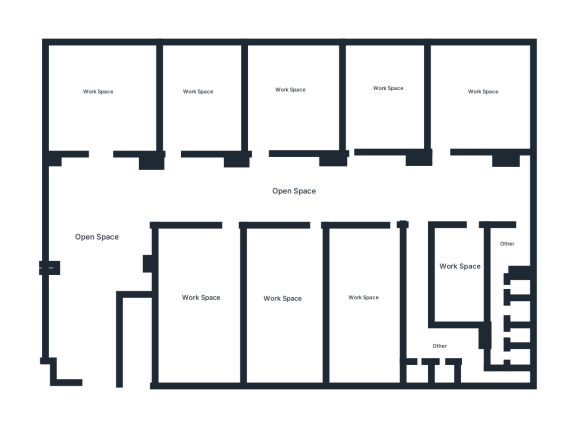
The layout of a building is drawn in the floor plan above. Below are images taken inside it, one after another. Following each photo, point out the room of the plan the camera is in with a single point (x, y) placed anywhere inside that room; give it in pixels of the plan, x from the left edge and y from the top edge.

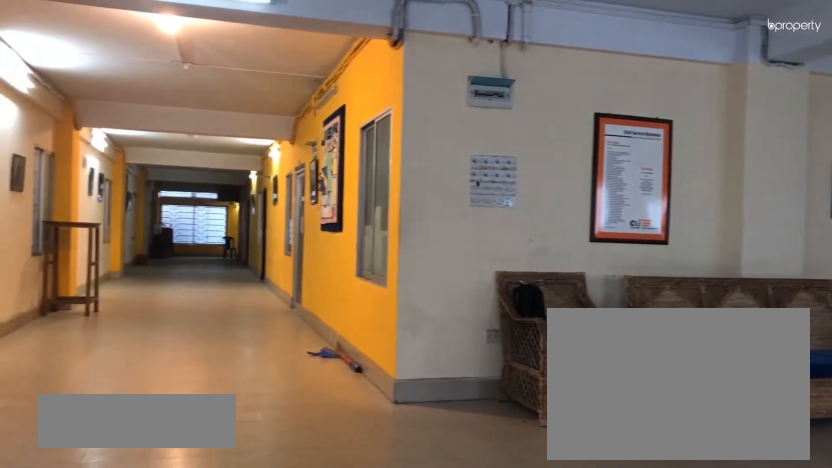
(100, 205)
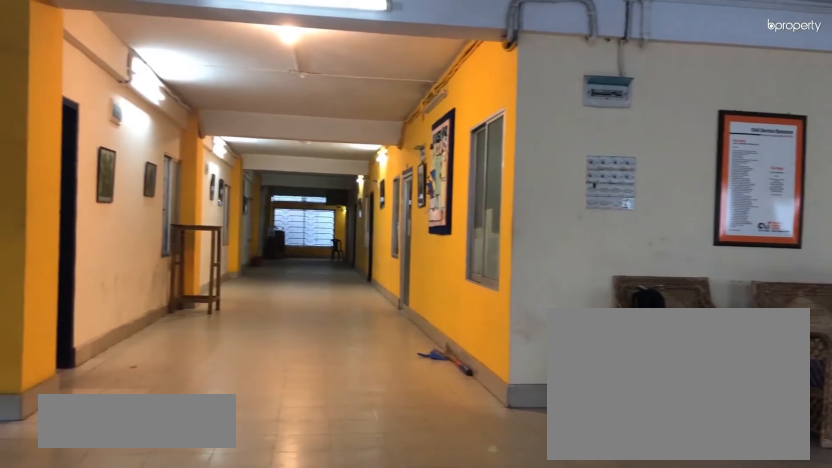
(100, 205)
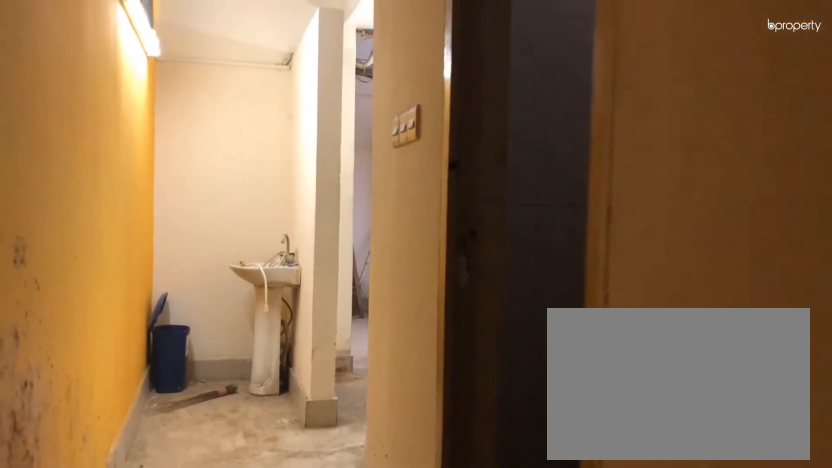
(498, 319)
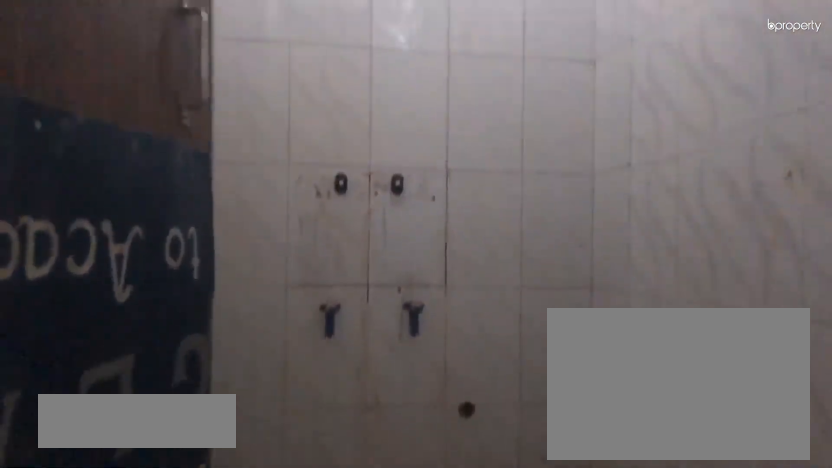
(518, 357)
